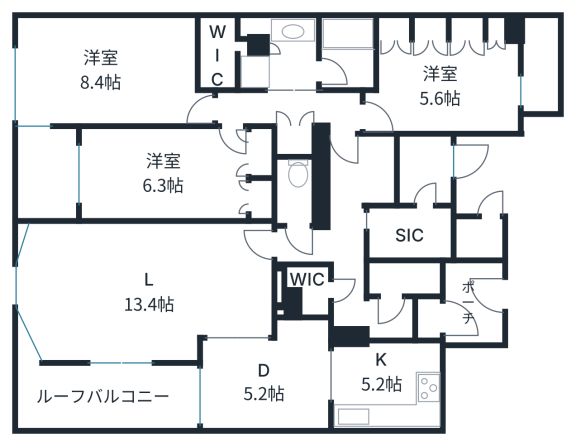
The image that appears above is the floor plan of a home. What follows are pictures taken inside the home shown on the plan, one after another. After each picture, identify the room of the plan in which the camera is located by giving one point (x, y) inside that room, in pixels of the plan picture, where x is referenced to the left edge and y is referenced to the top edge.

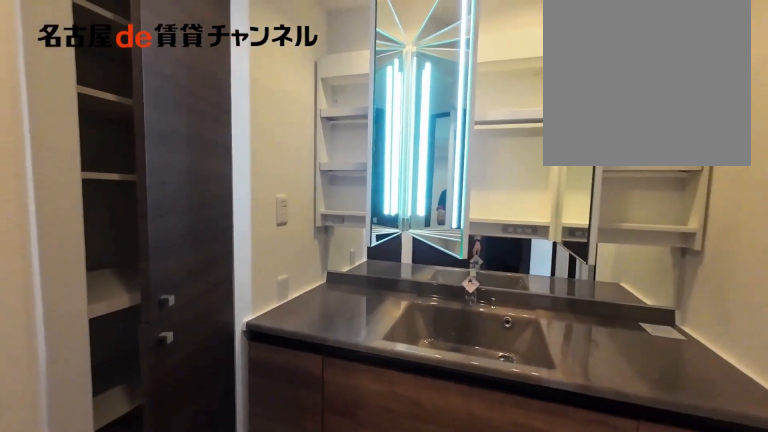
(284, 57)
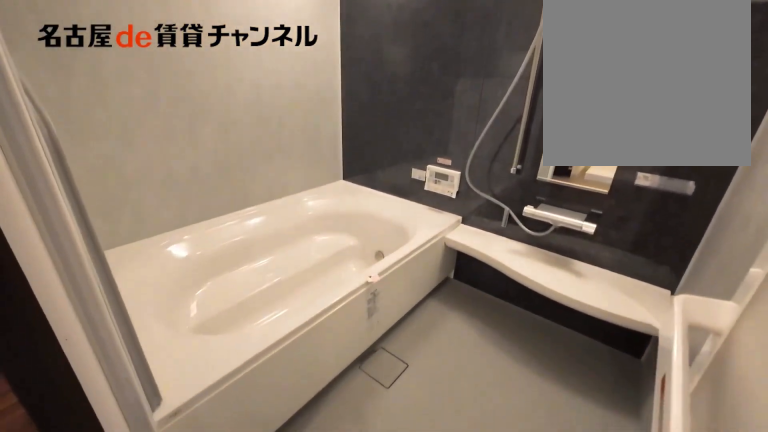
(347, 54)
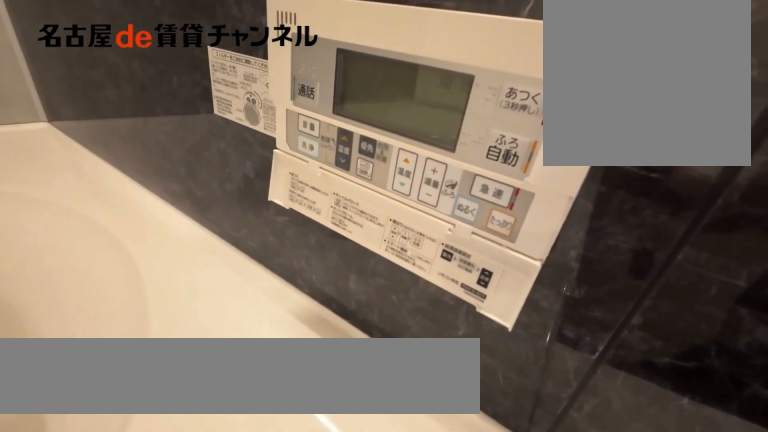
(347, 54)
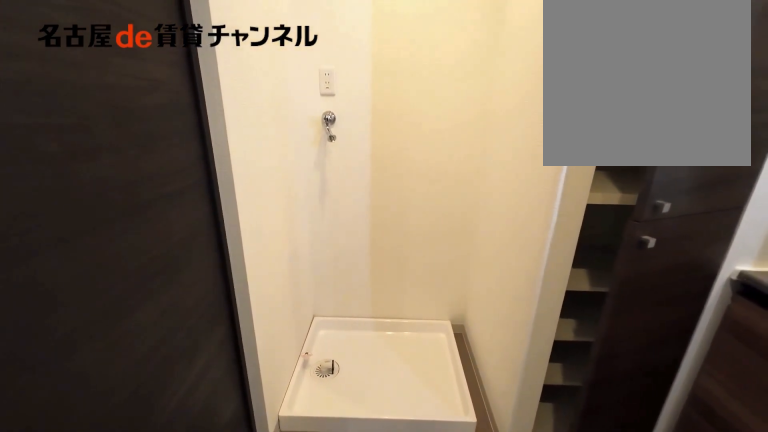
(284, 57)
